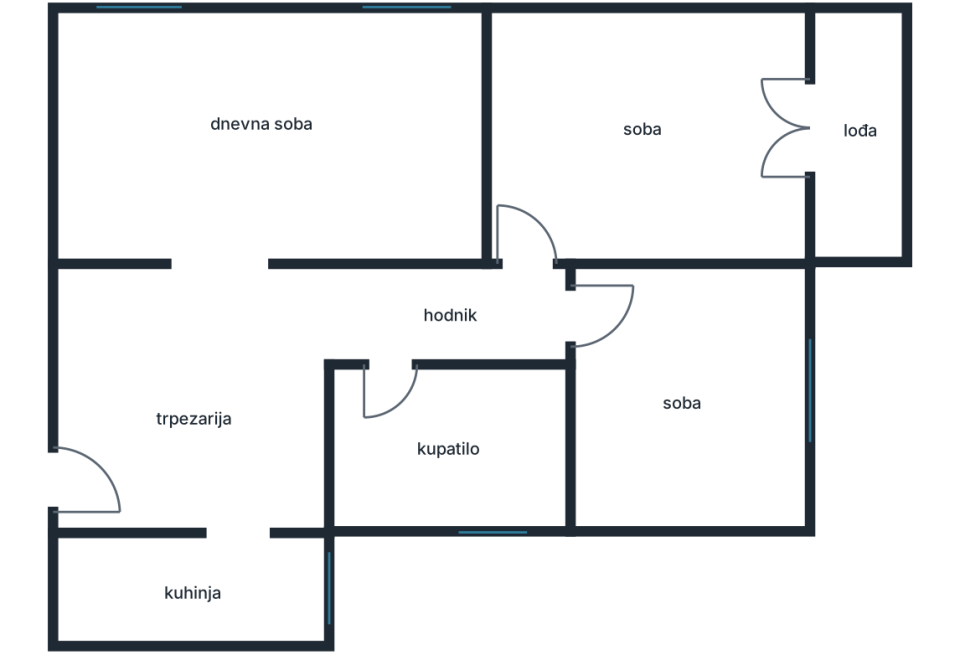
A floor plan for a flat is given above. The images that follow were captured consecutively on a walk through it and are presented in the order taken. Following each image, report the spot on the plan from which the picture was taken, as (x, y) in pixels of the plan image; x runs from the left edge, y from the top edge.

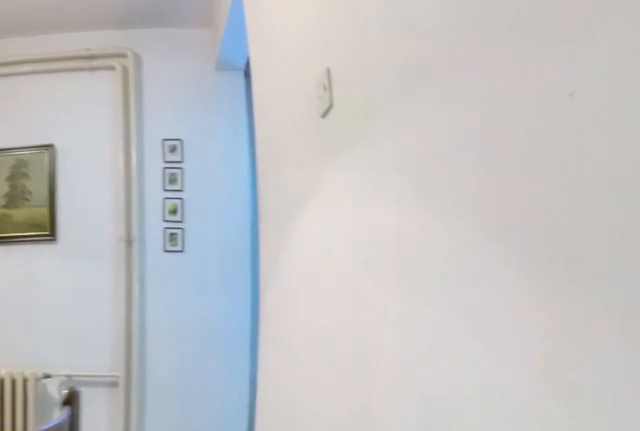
(131, 447)
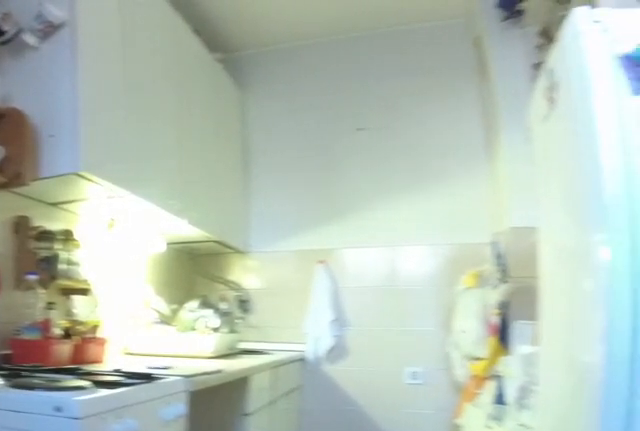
(261, 560)
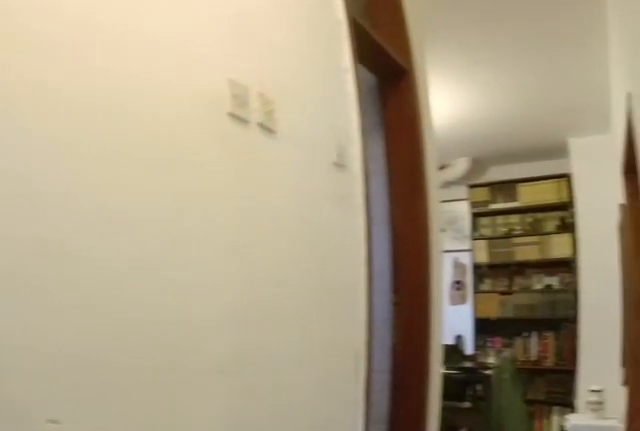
(554, 285)
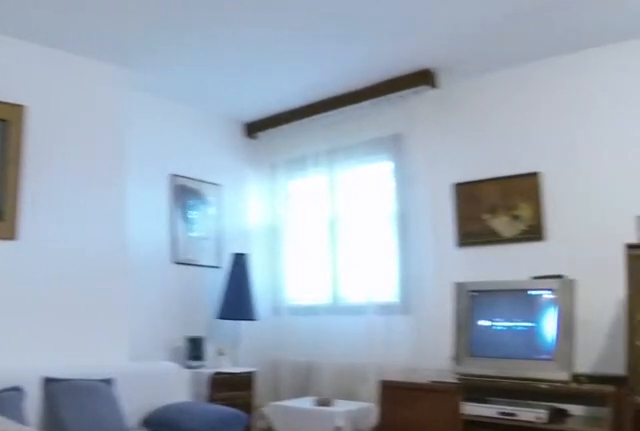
(267, 296)
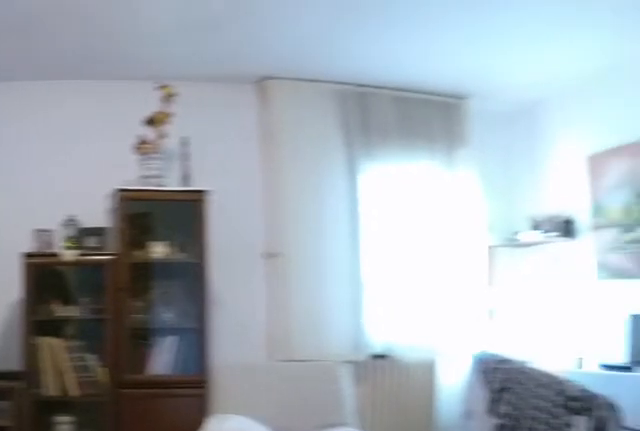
(249, 285)
